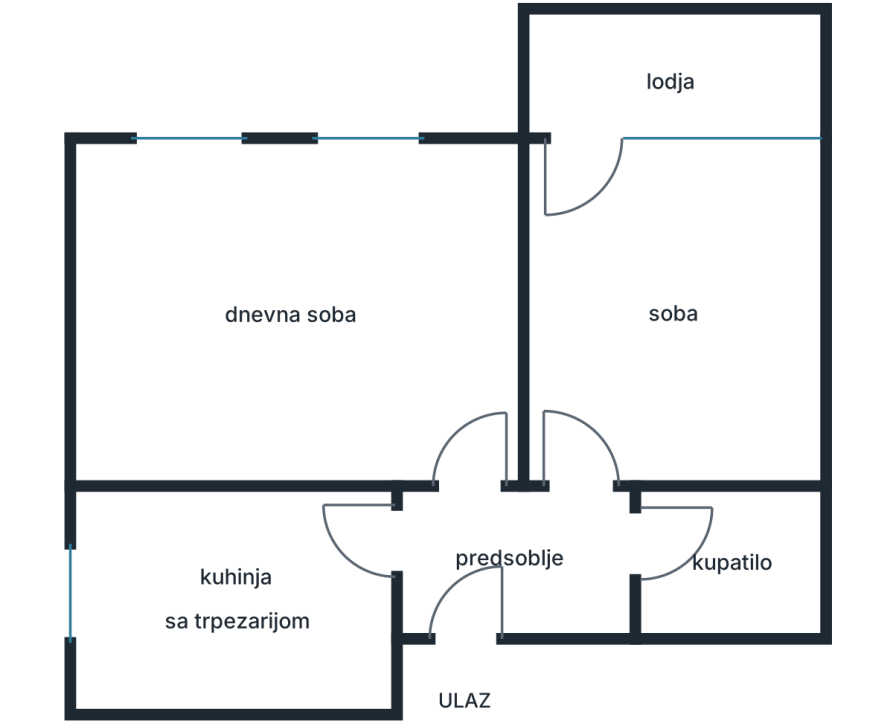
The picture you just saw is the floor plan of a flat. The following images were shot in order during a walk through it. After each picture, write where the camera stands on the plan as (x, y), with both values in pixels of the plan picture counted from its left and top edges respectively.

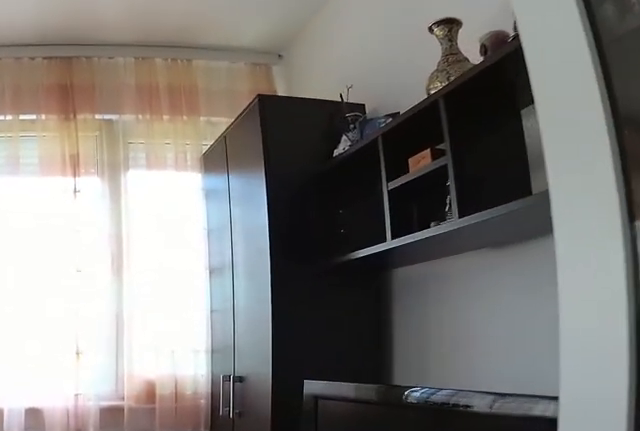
(453, 377)
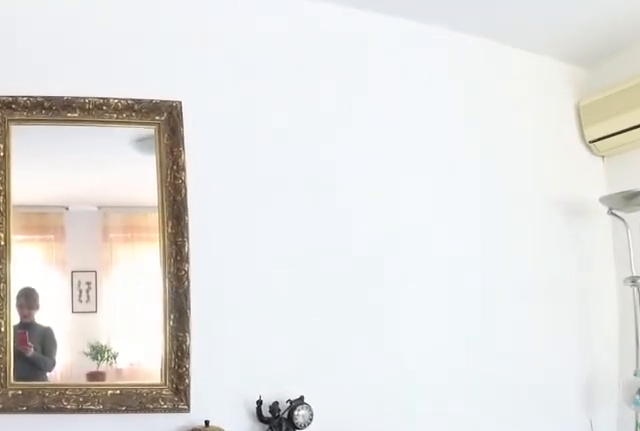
(430, 358)
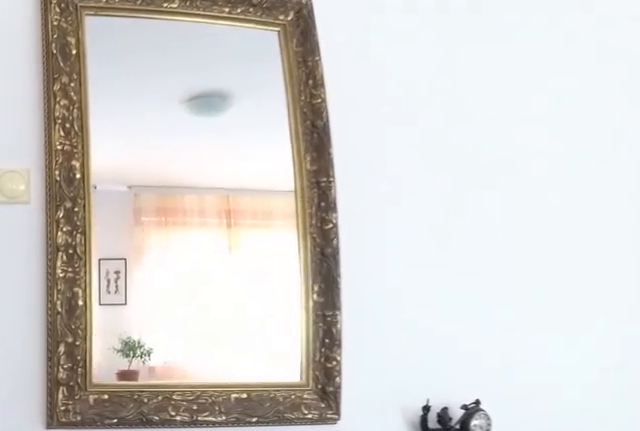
(447, 386)
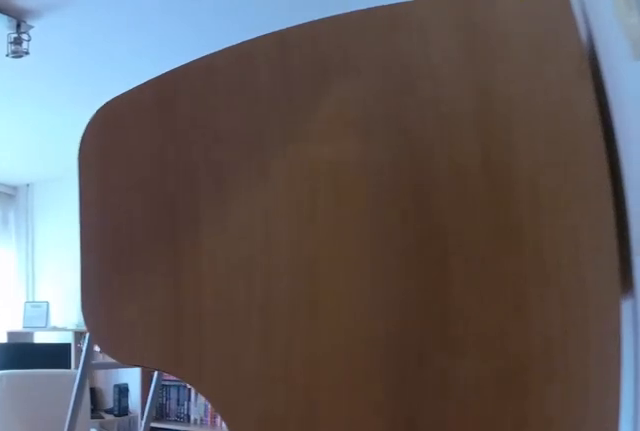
(556, 510)
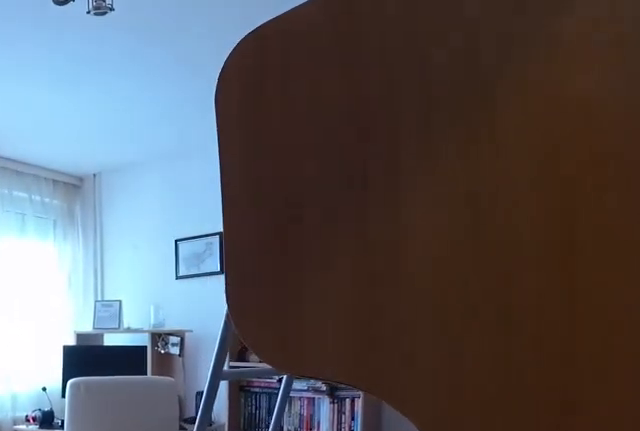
(563, 475)
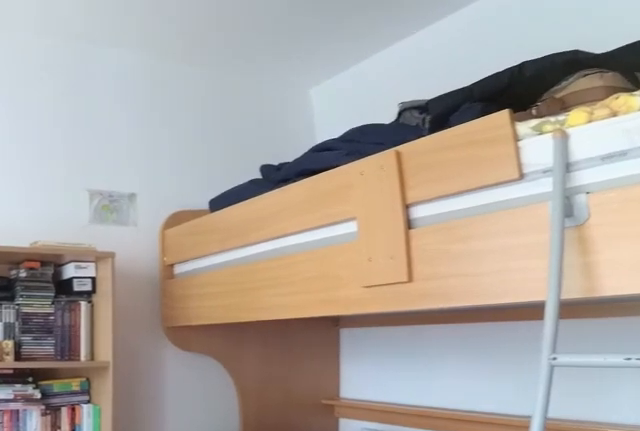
(583, 329)
